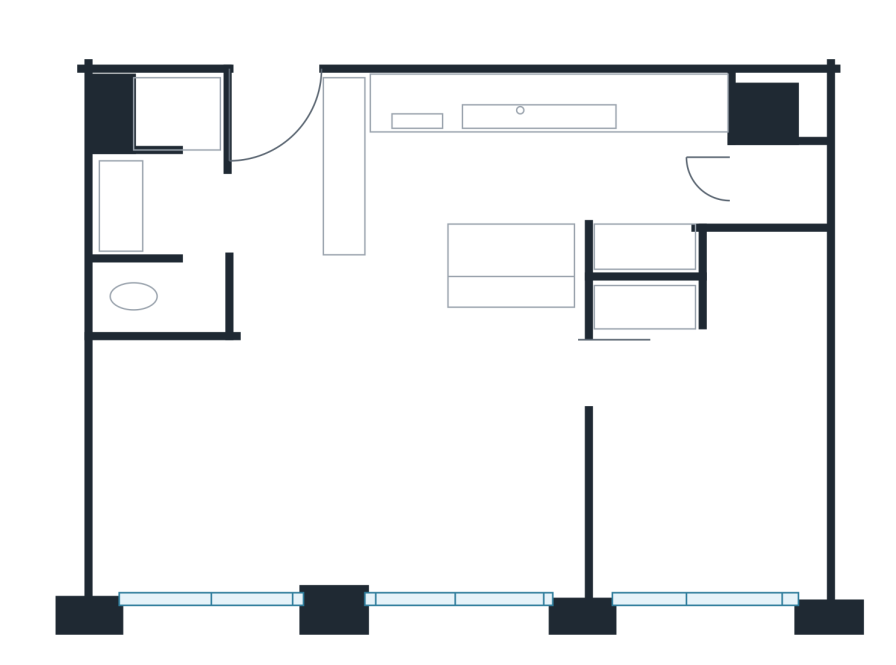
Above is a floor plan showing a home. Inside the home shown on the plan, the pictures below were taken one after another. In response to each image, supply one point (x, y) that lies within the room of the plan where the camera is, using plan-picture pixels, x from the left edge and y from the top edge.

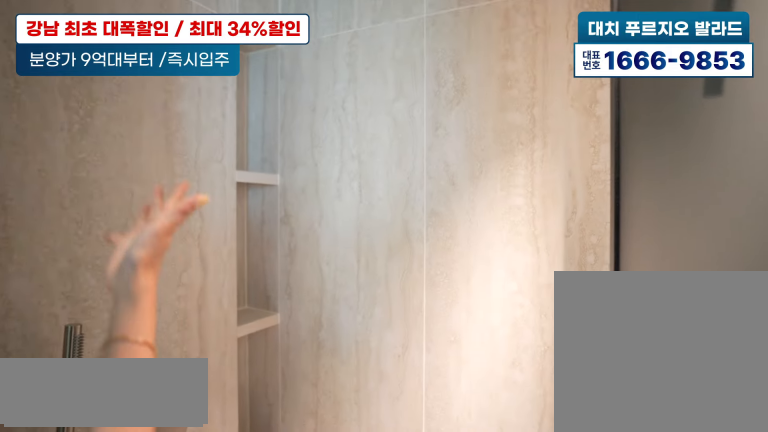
(178, 188)
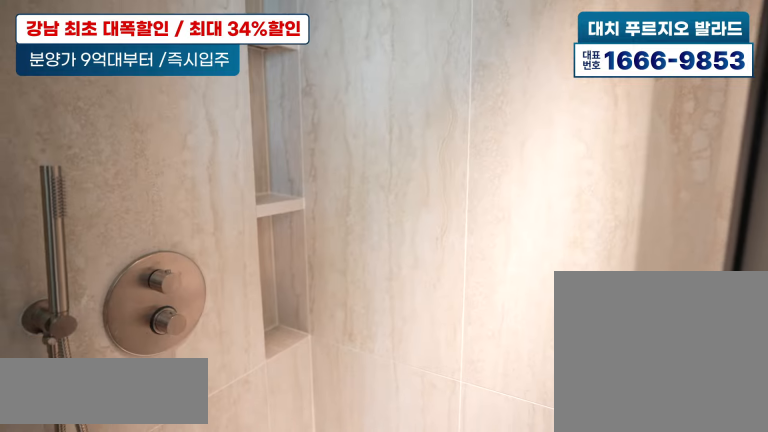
(178, 188)
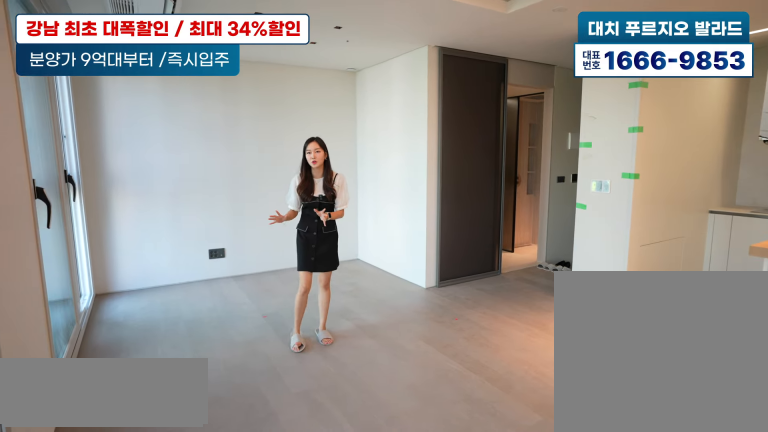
(303, 431)
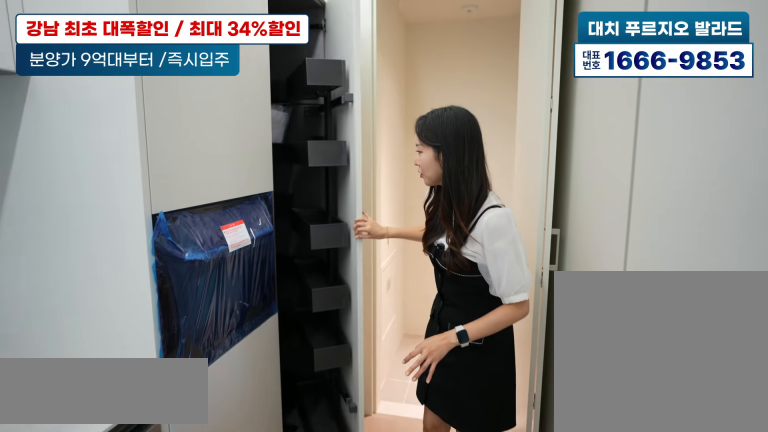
(569, 164)
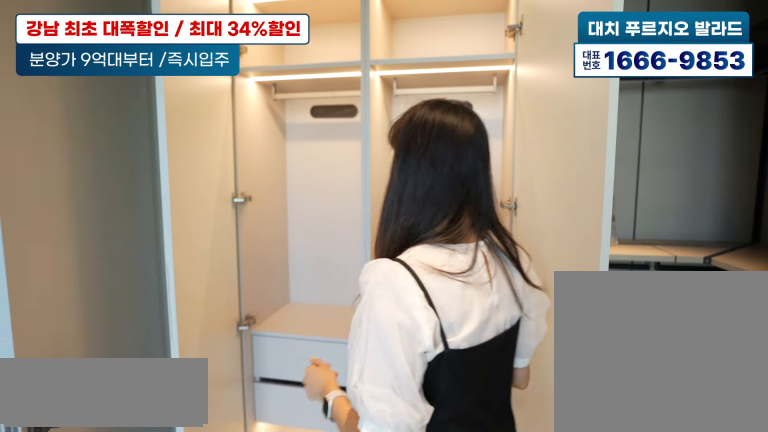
(699, 451)
